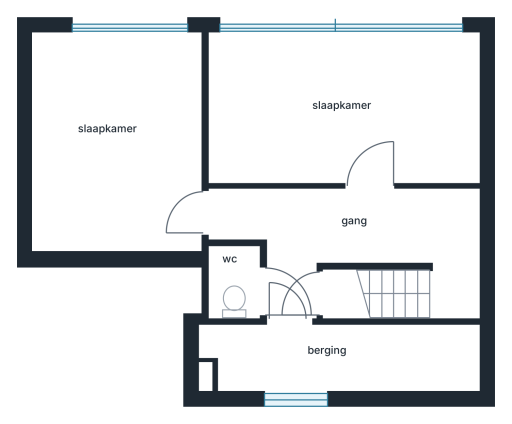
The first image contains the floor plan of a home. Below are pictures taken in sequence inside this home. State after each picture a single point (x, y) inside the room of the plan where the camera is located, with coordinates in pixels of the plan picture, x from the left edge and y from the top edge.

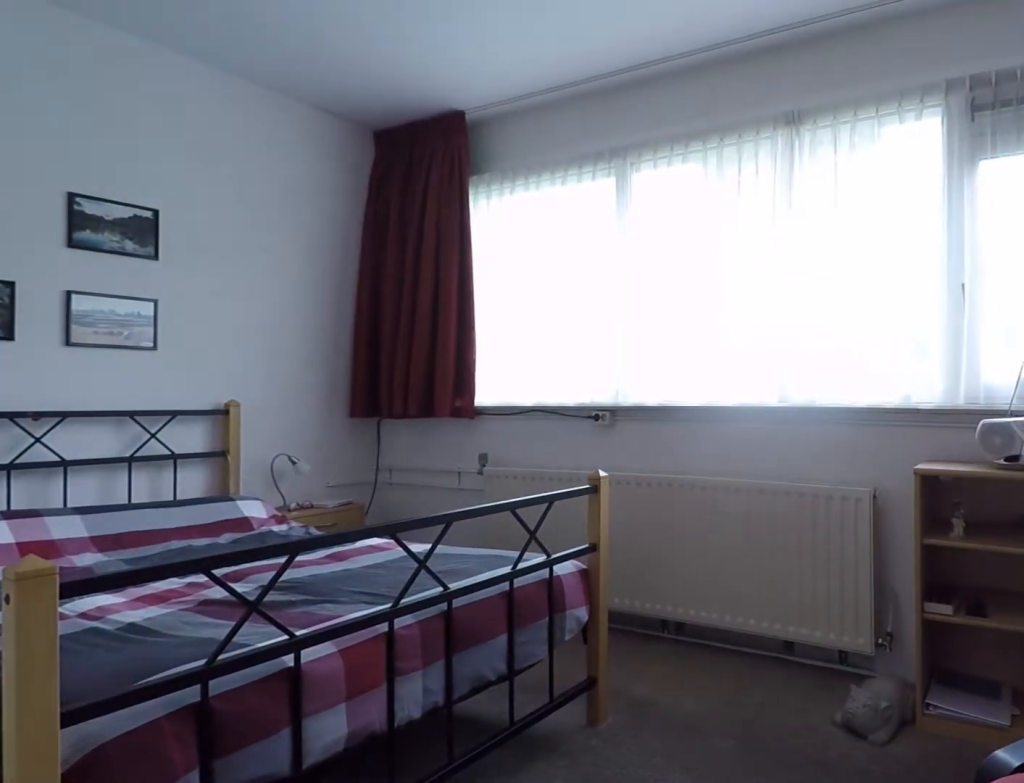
(377, 154)
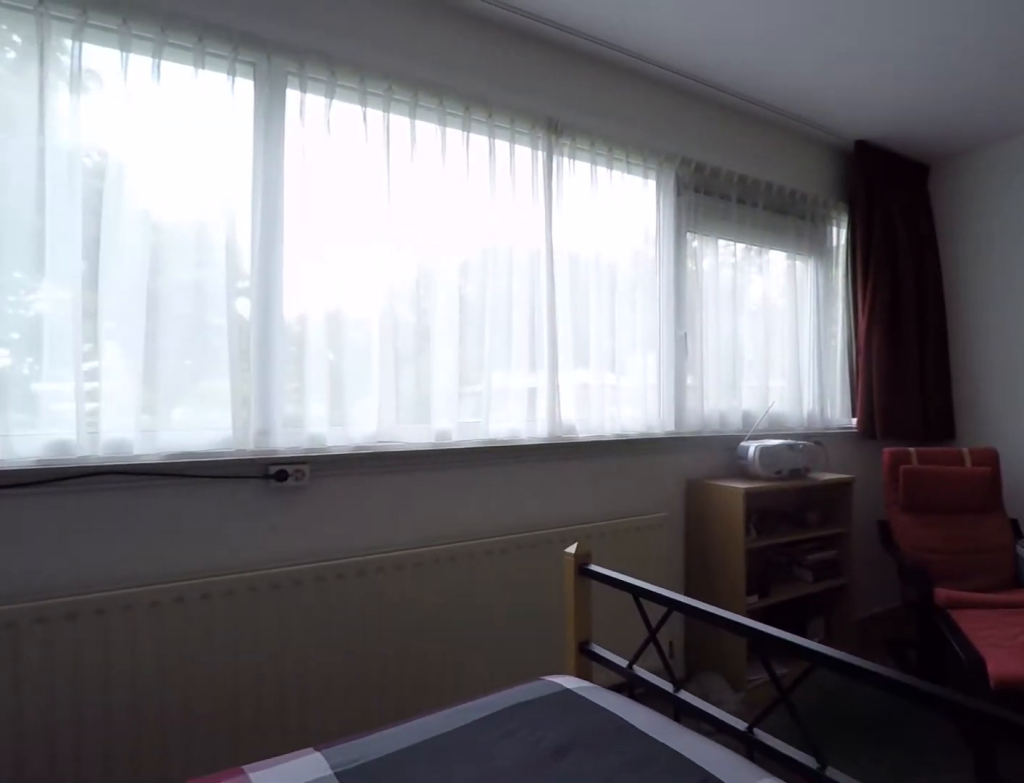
(377, 154)
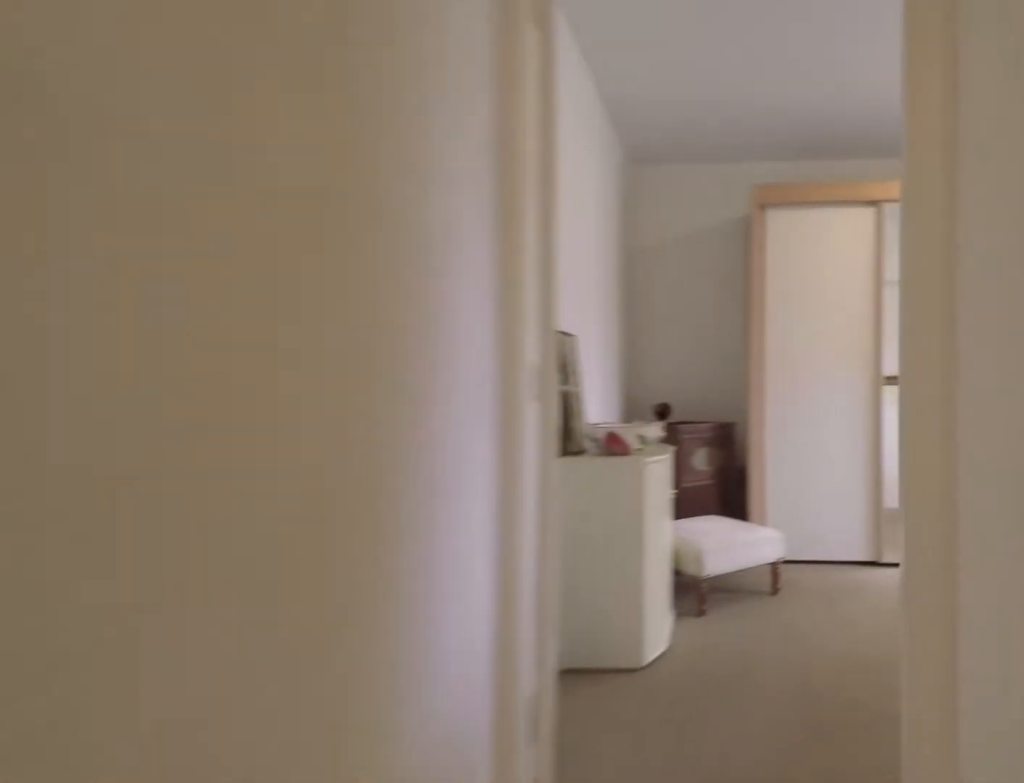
(357, 238)
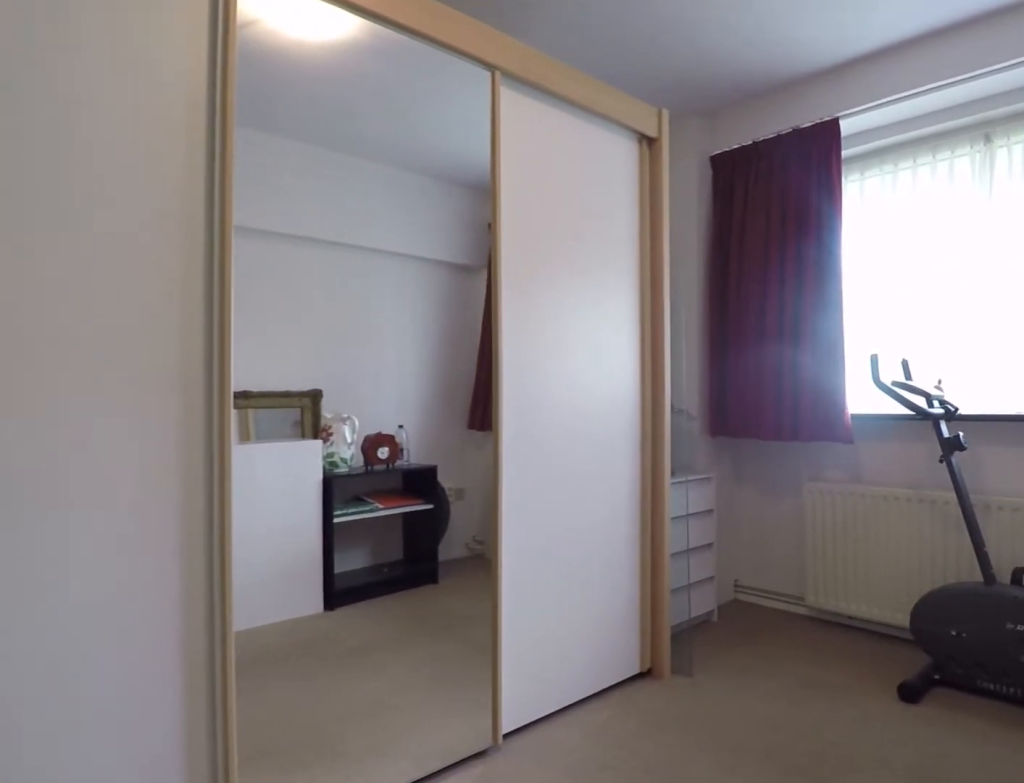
(116, 143)
